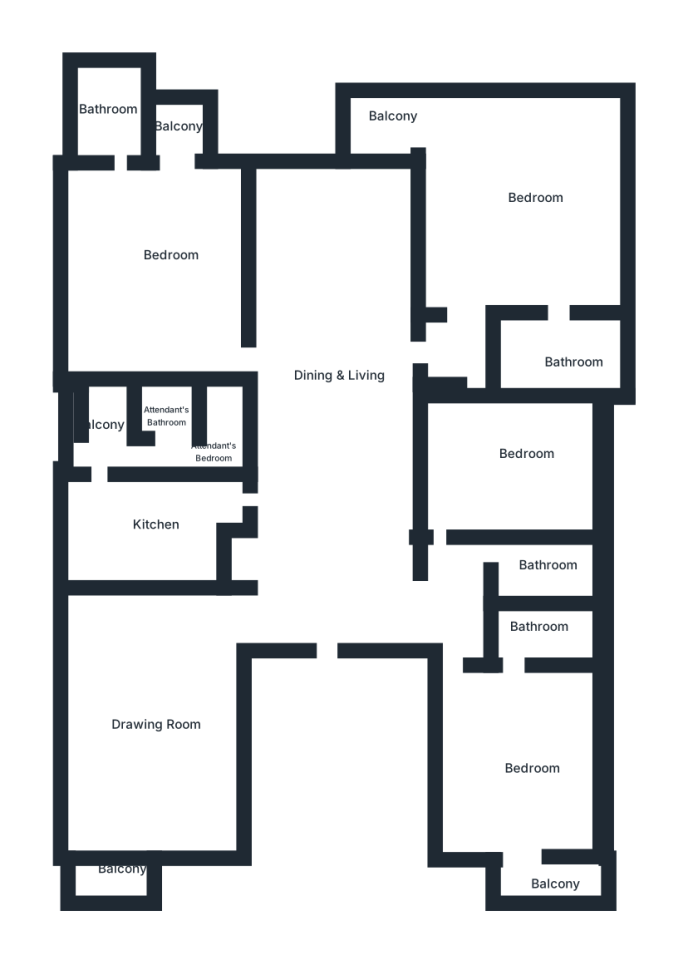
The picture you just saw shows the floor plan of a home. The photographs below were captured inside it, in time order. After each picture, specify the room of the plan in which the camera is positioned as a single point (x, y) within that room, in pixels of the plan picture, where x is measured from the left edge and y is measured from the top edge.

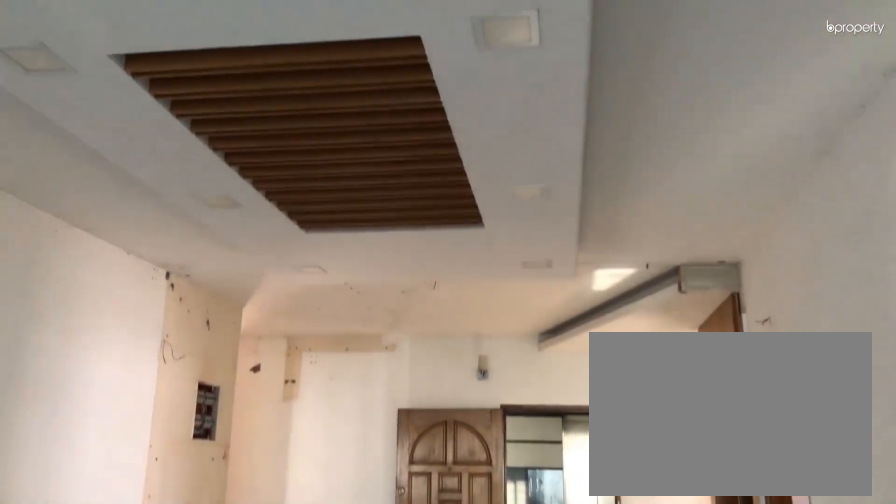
(327, 370)
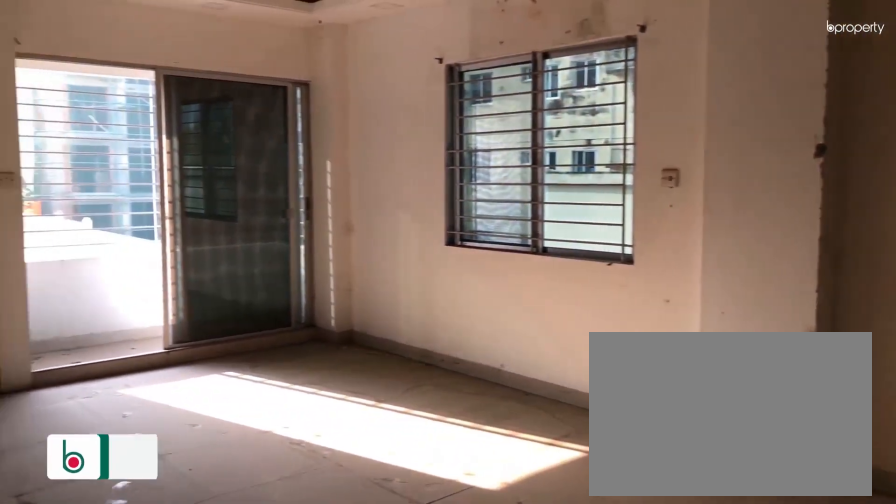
(155, 725)
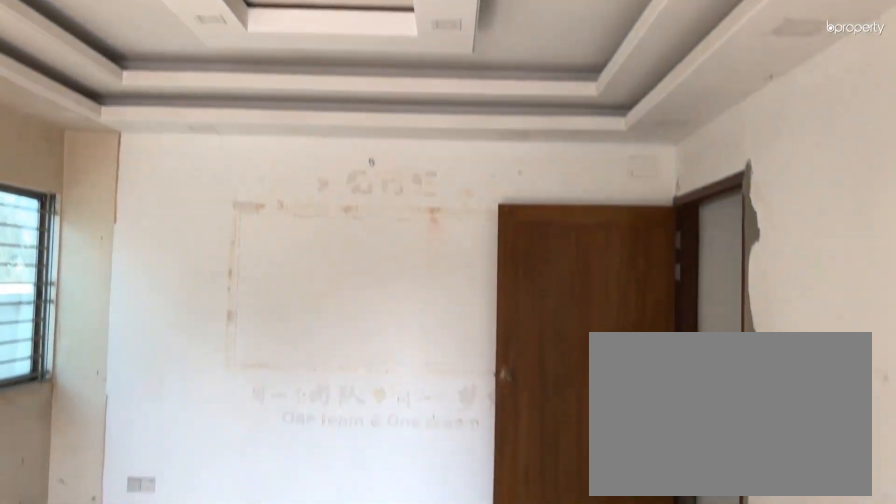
(155, 725)
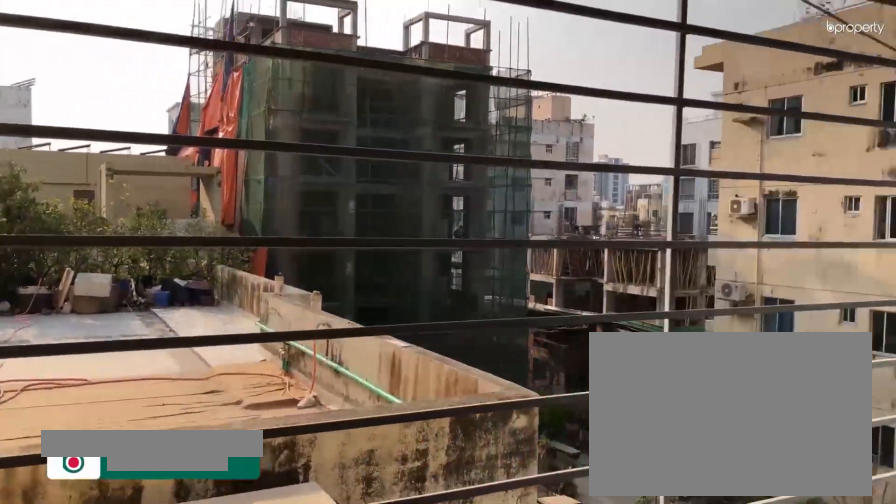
(110, 874)
